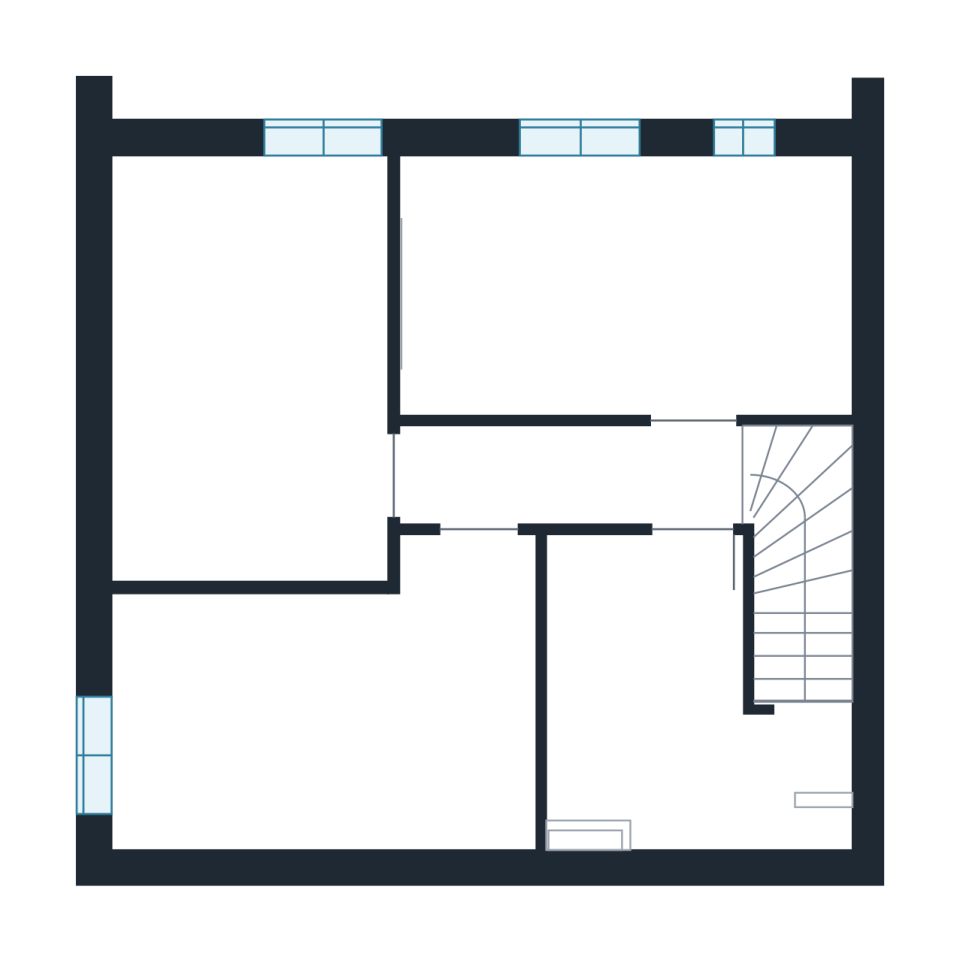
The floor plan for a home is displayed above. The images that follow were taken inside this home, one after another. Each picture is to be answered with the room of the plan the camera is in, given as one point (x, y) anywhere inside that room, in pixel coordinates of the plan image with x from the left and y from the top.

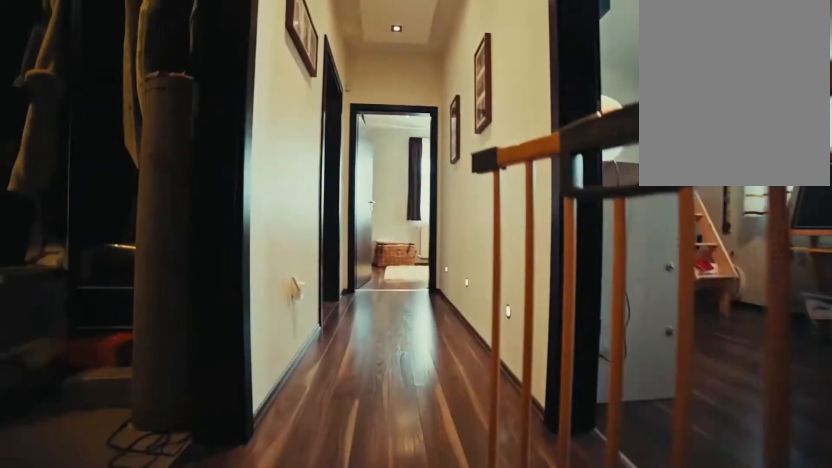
(766, 481)
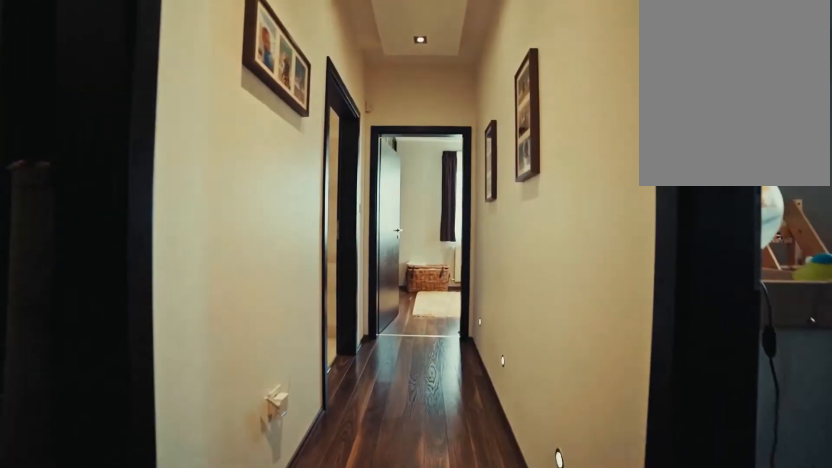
(713, 475)
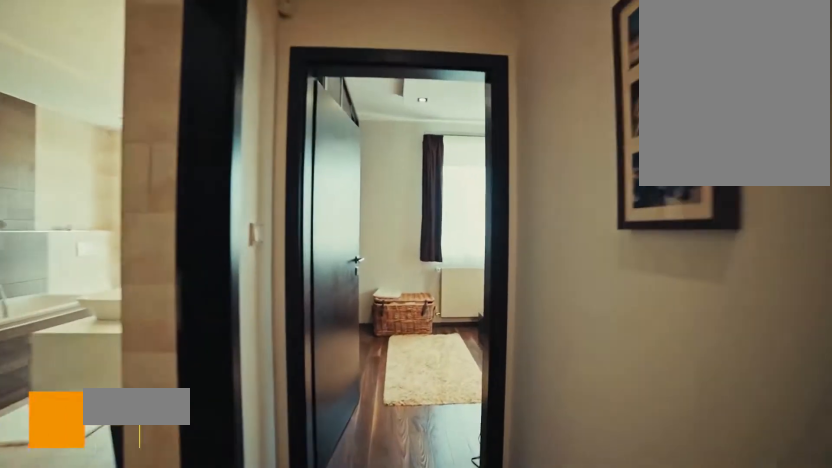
(573, 478)
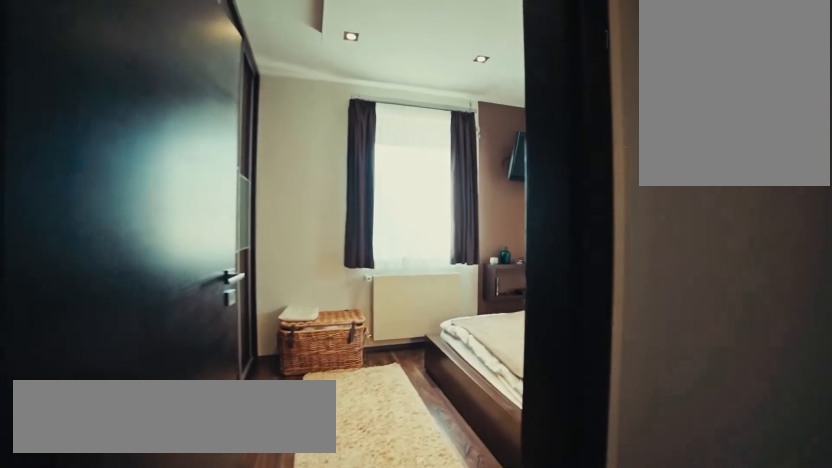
(480, 478)
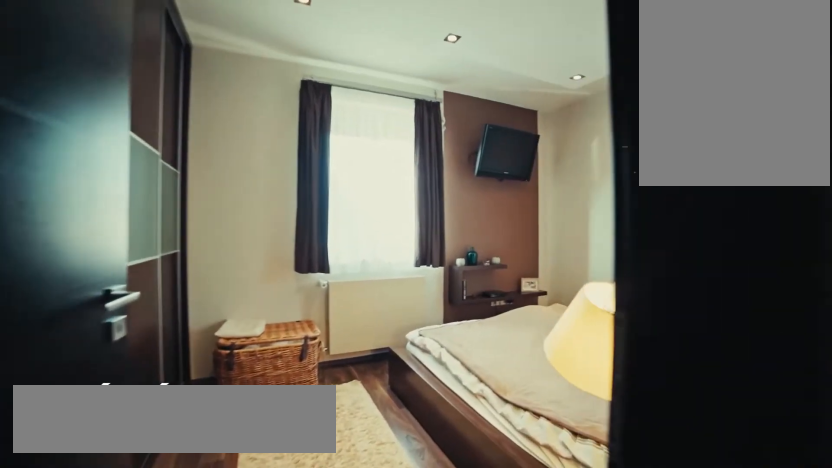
(430, 480)
